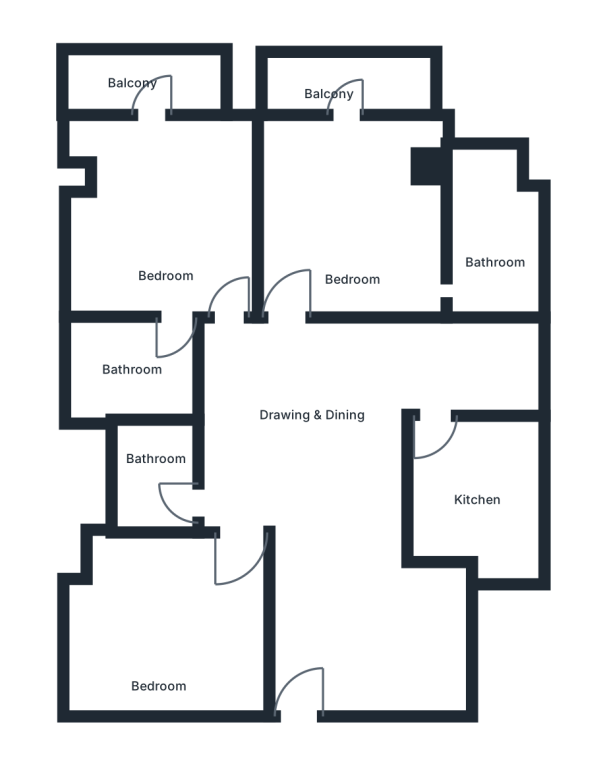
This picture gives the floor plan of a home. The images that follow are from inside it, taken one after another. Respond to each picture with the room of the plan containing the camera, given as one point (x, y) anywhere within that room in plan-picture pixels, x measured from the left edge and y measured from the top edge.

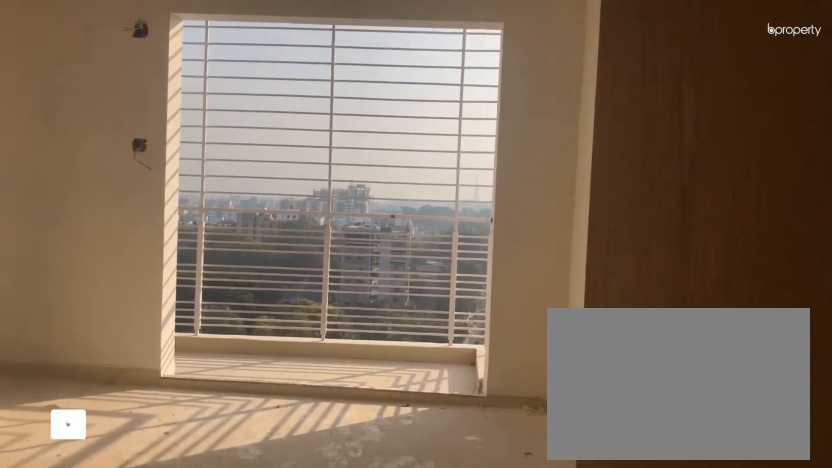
(164, 222)
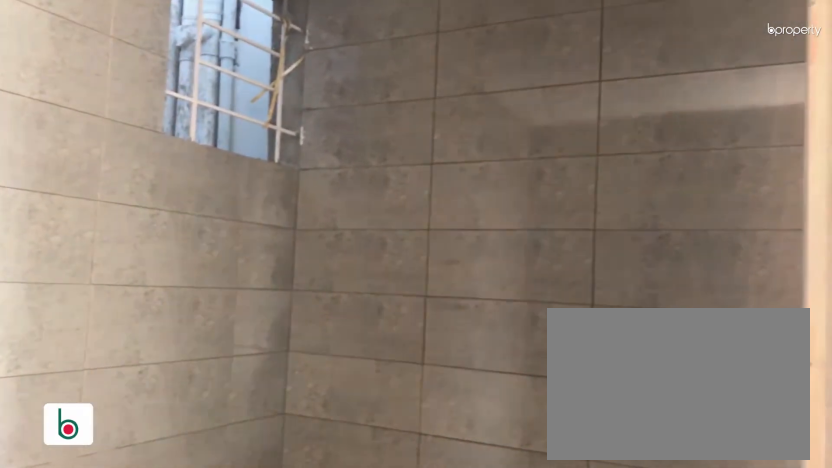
(103, 388)
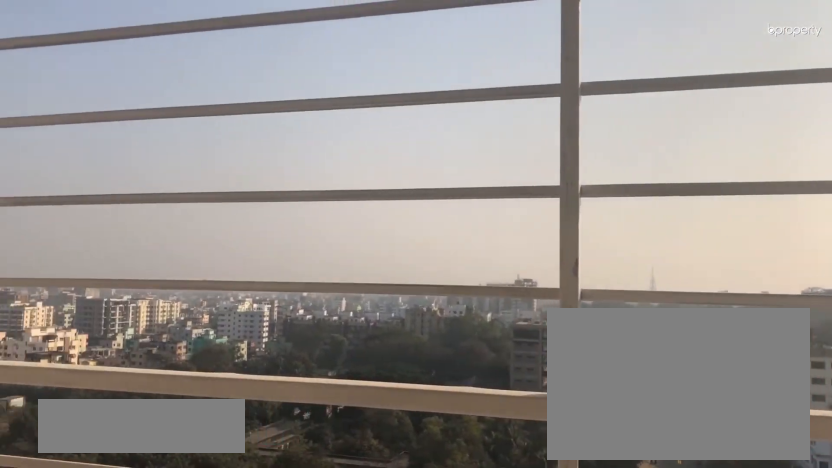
(146, 78)
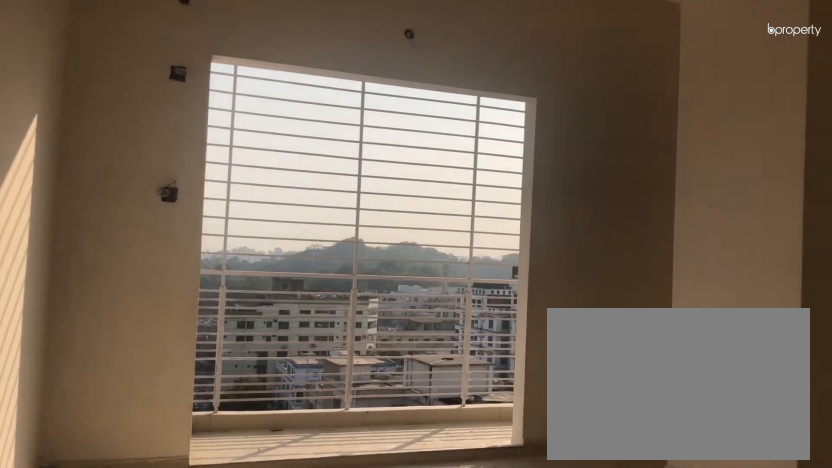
(342, 239)
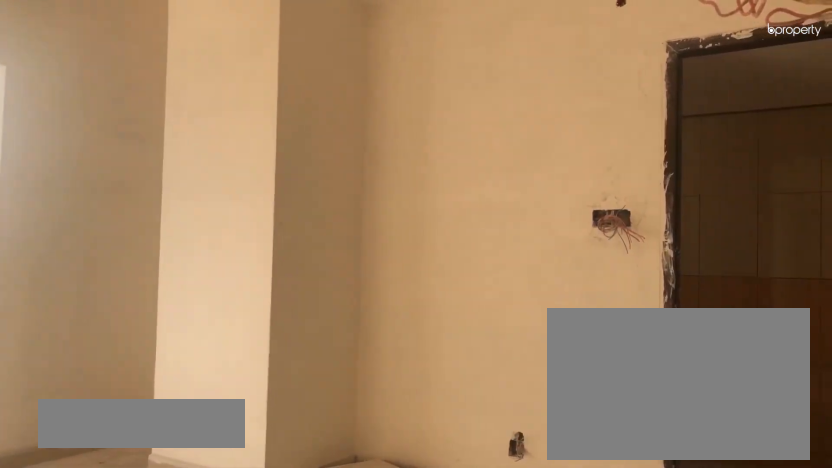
(342, 239)
